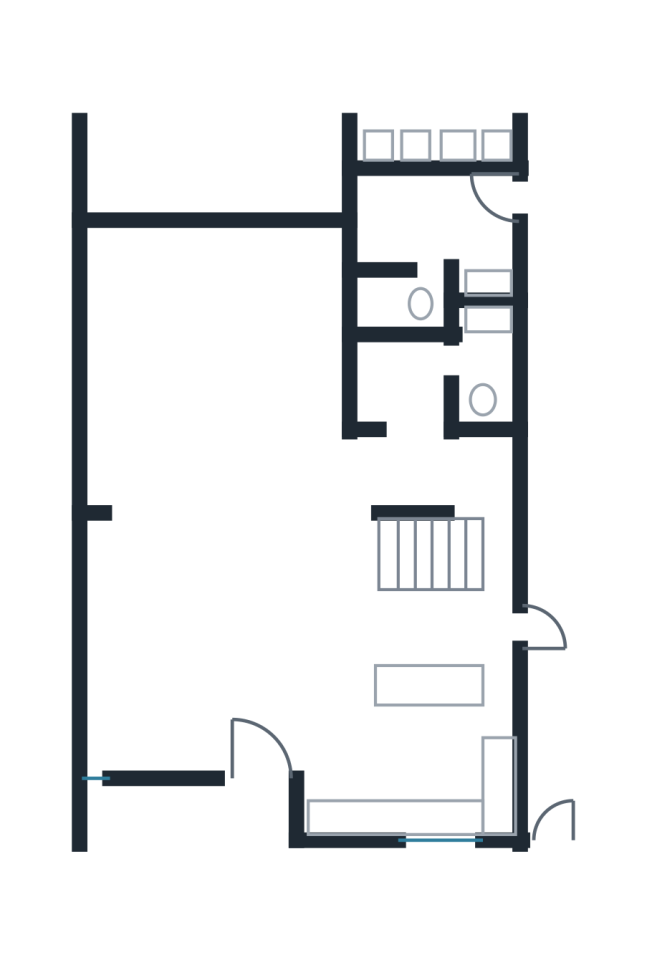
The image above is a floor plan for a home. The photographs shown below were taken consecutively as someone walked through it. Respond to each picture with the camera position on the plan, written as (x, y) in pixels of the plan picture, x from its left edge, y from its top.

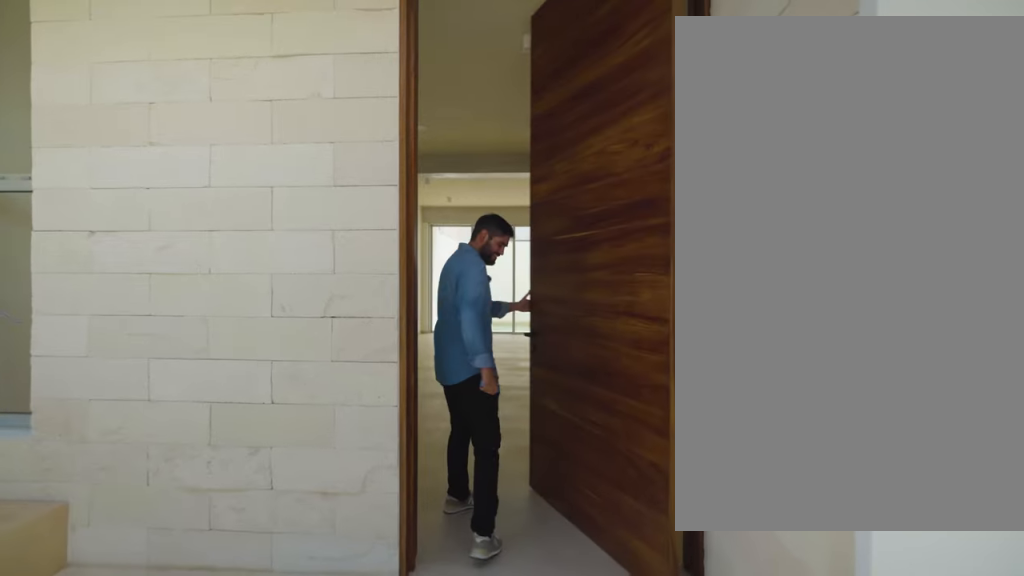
(264, 894)
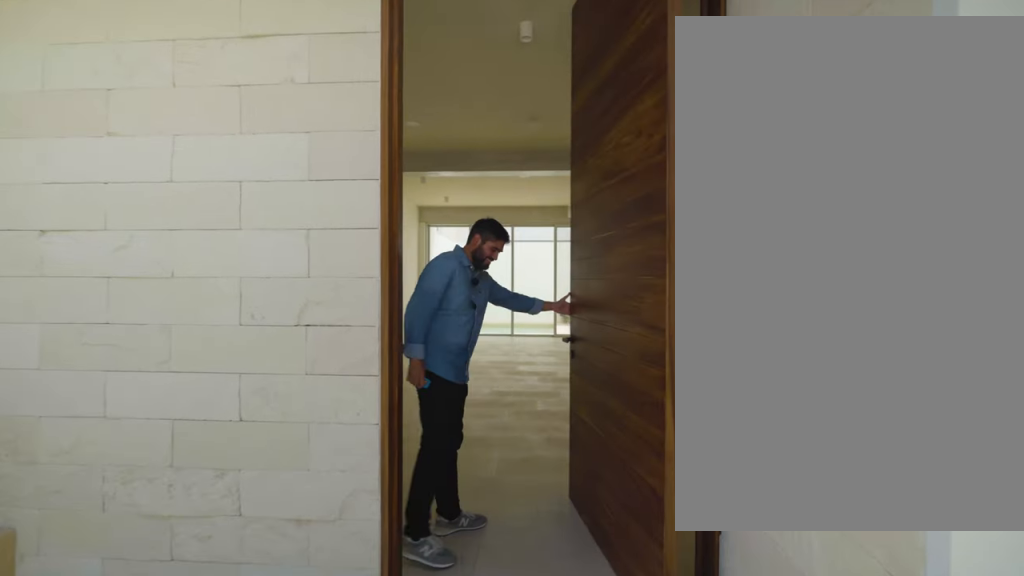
(264, 892)
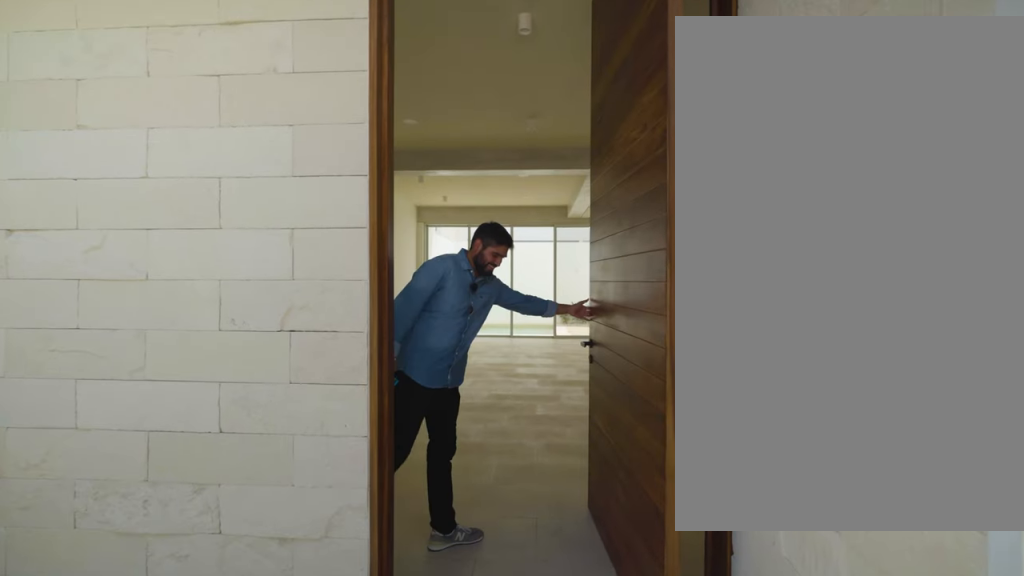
(263, 887)
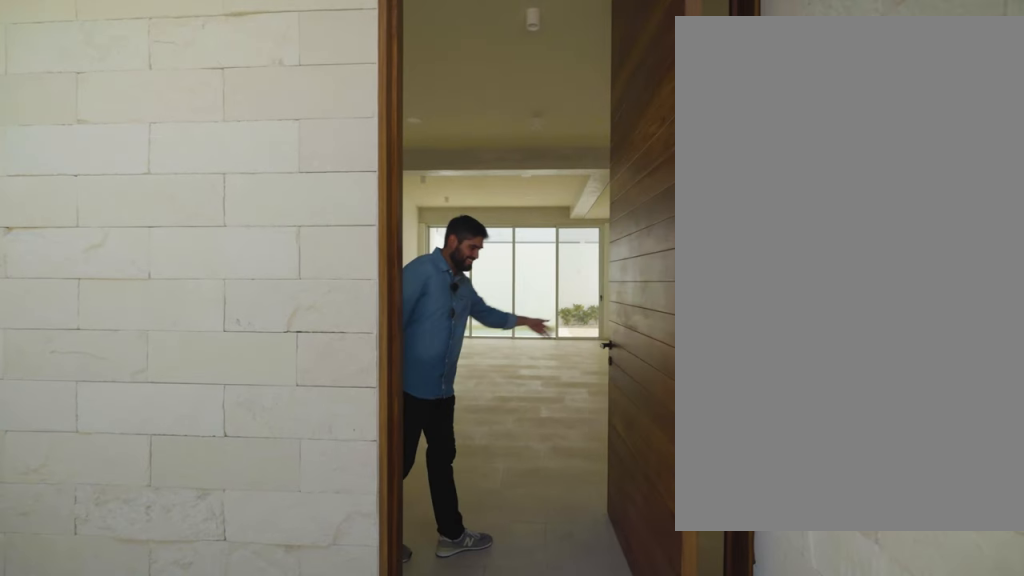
(264, 875)
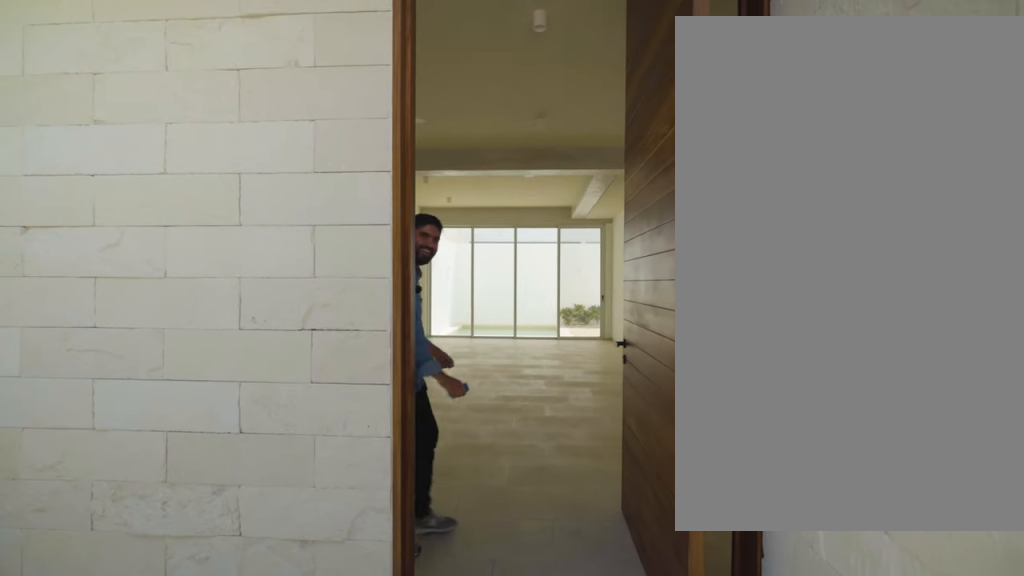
(263, 867)
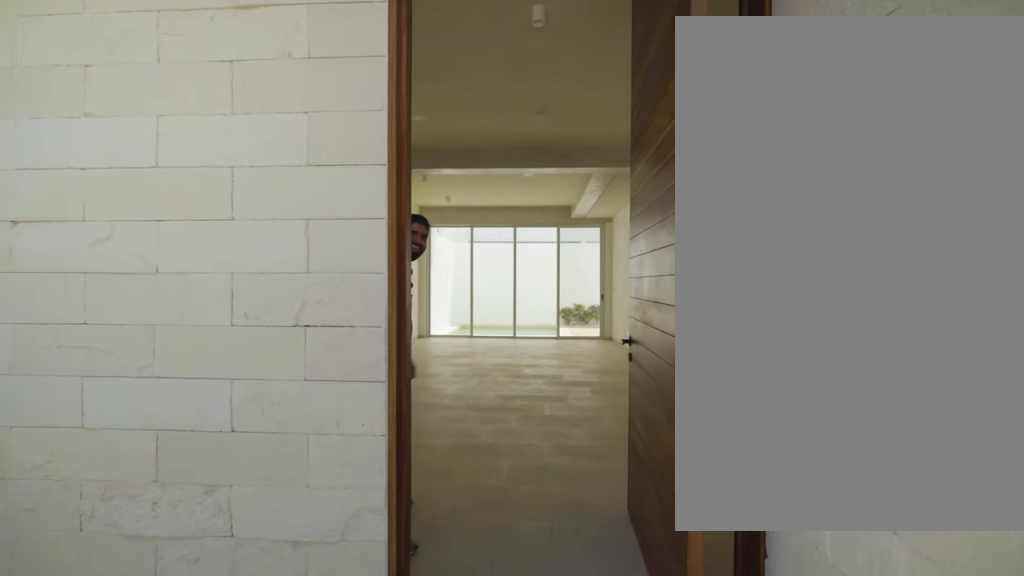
(264, 865)
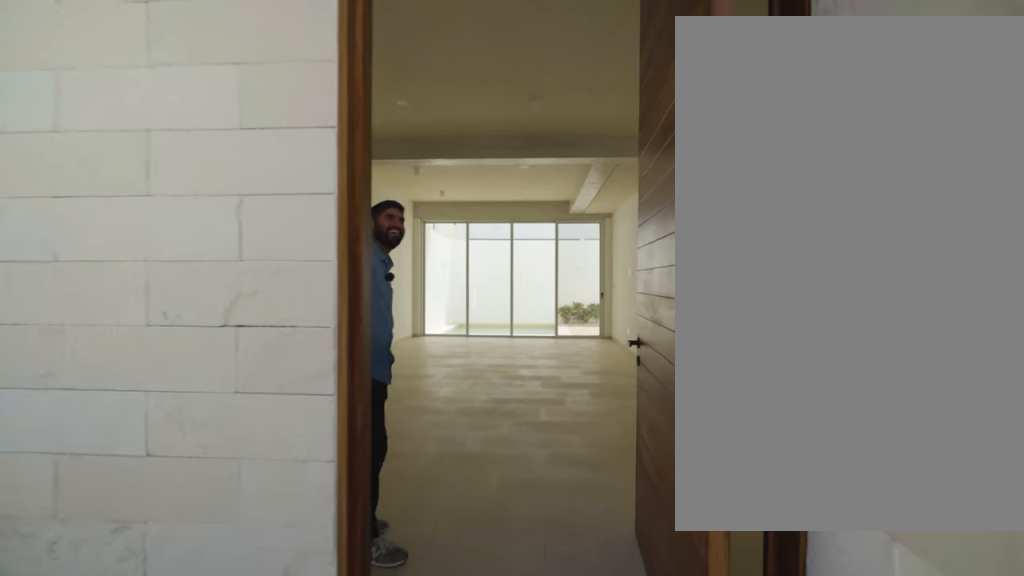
(263, 855)
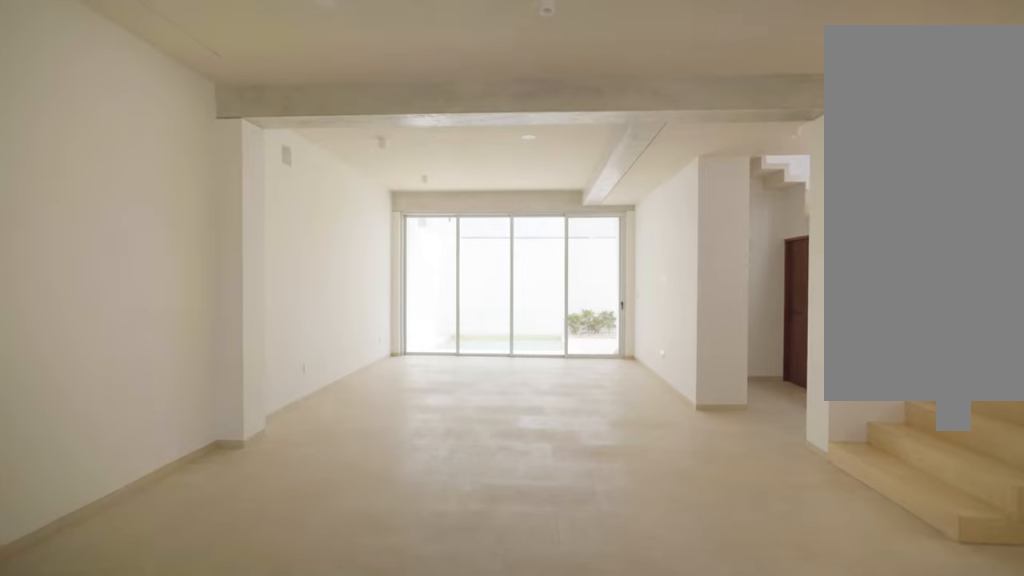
(255, 785)
